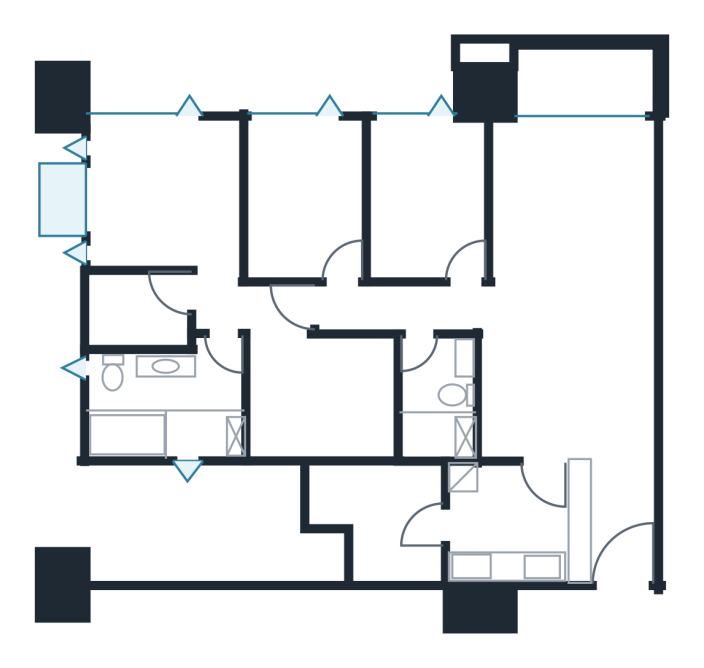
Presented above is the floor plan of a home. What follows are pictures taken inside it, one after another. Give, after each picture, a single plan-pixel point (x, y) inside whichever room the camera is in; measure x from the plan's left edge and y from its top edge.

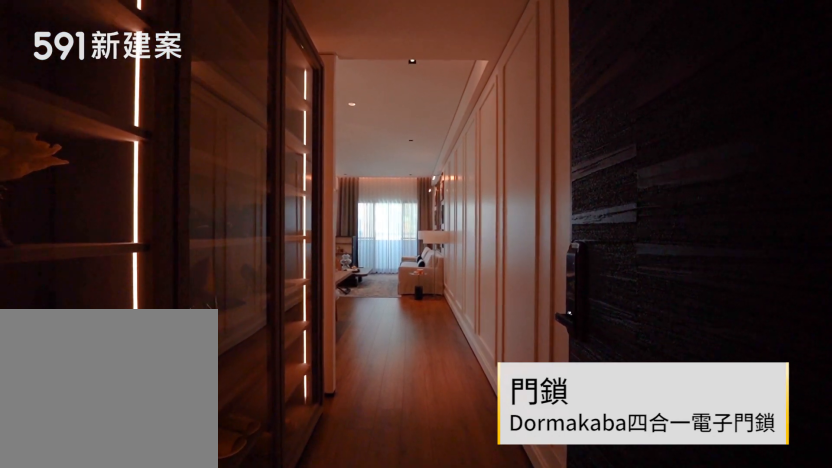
(611, 518)
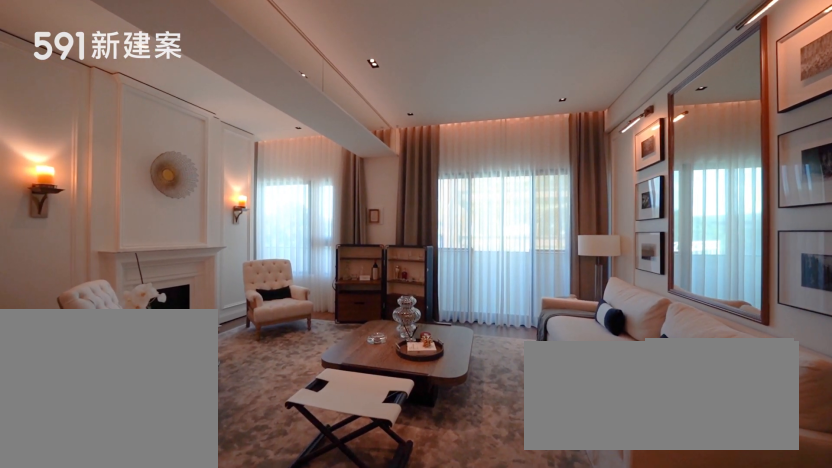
(508, 198)
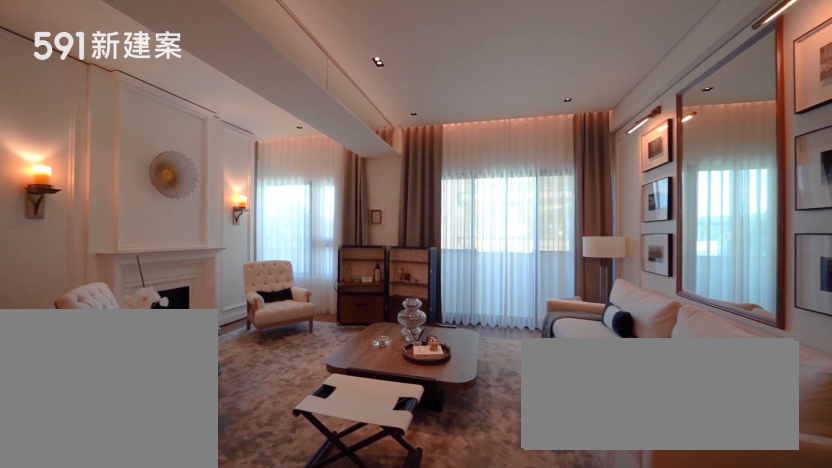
(508, 198)
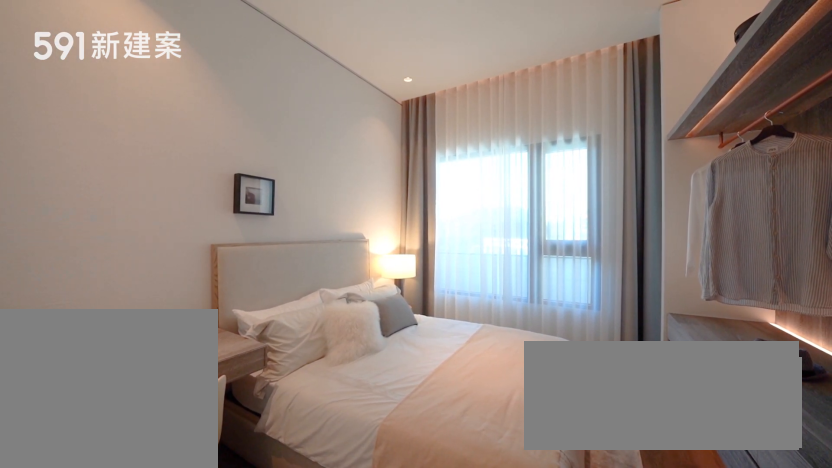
(300, 192)
